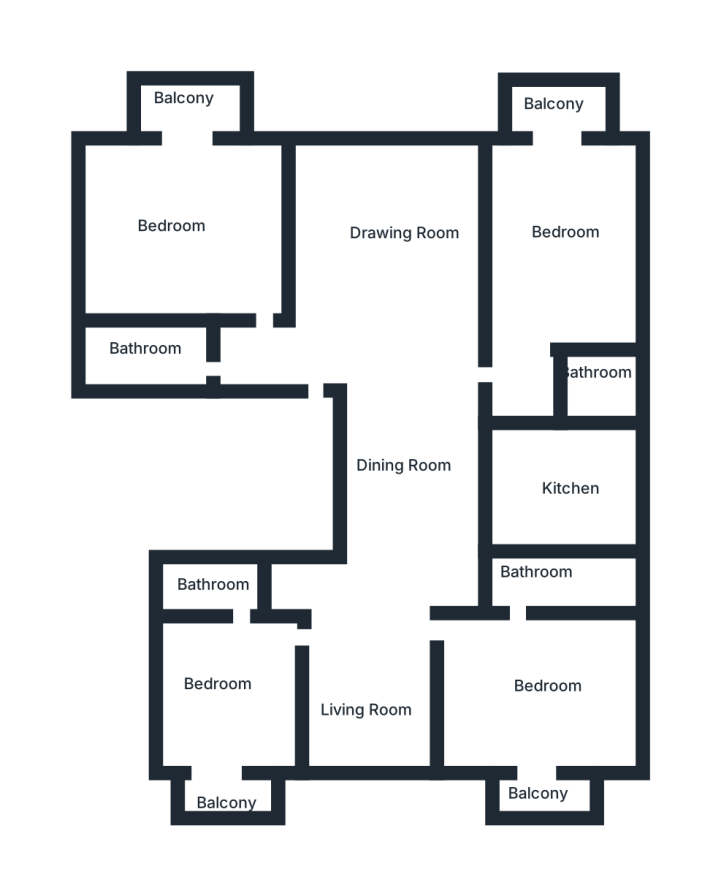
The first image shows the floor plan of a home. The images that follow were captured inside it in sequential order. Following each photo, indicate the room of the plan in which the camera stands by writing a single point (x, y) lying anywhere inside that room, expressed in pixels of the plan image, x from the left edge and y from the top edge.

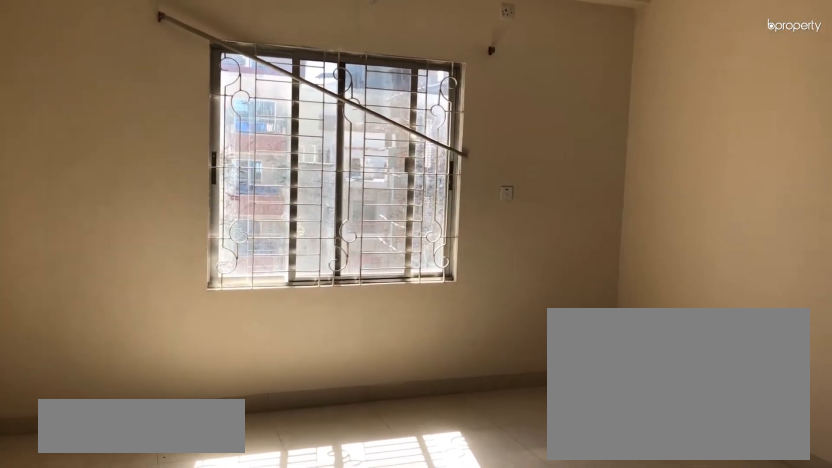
(408, 348)
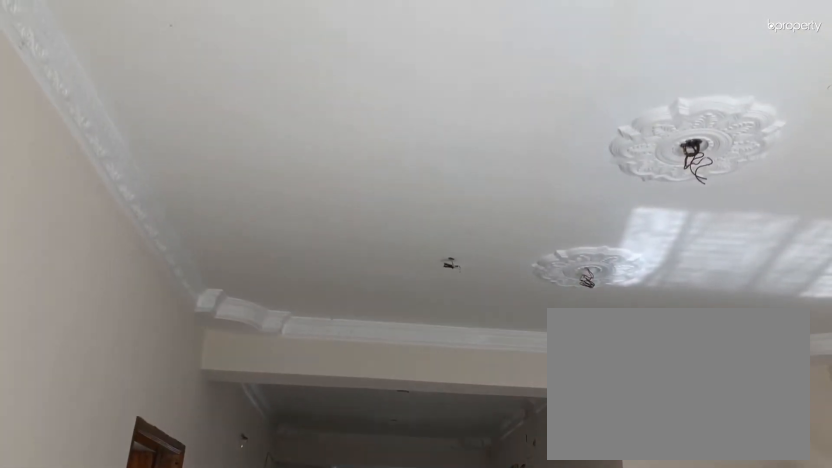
(384, 615)
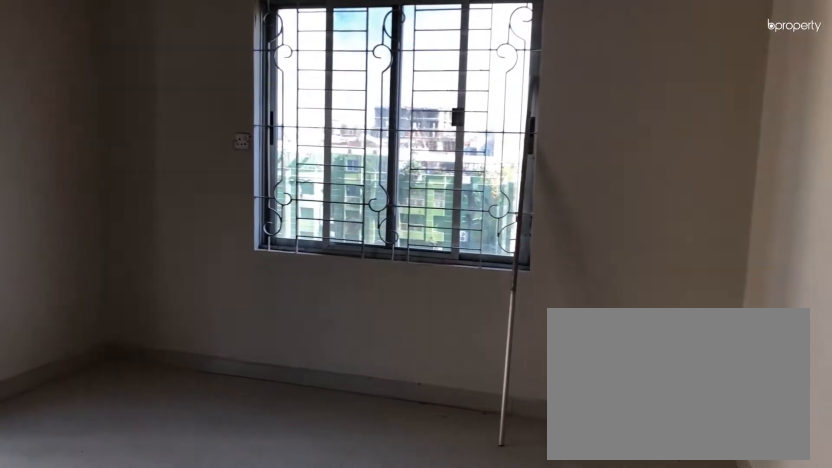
(234, 700)
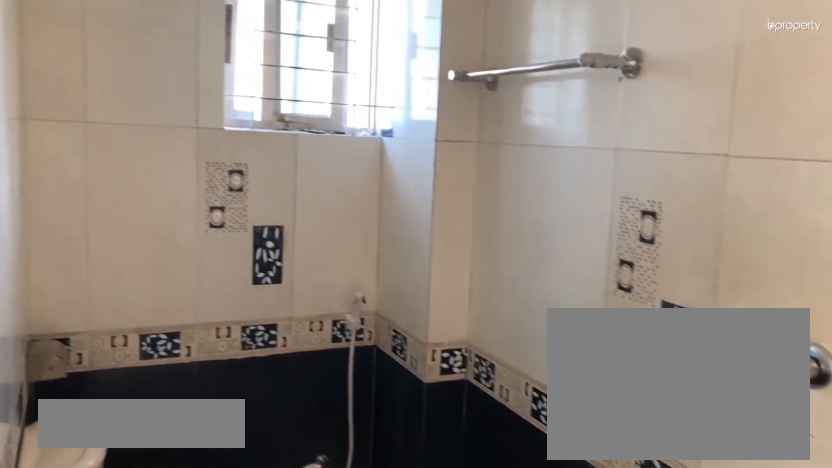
(214, 584)
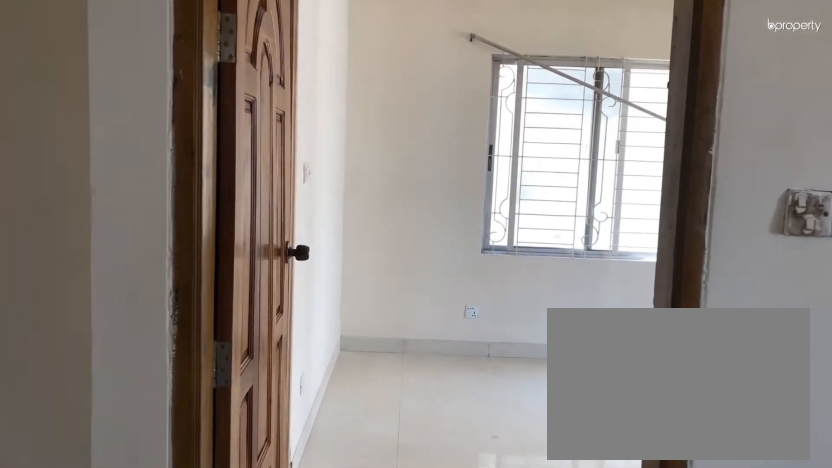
(432, 634)
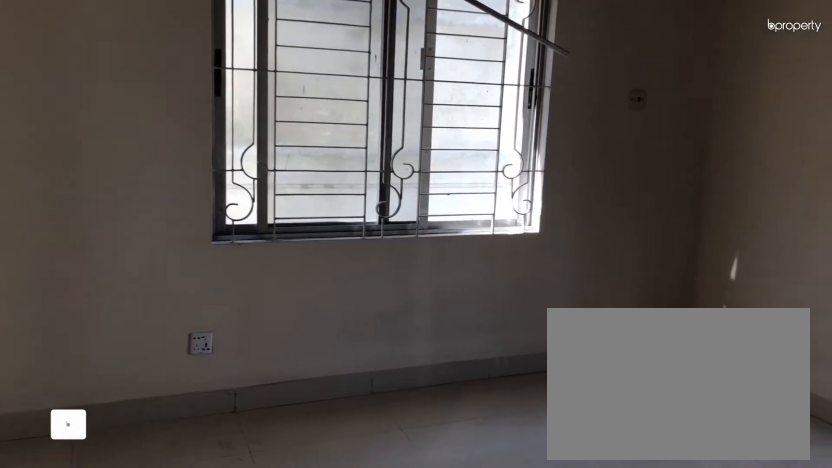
(536, 677)
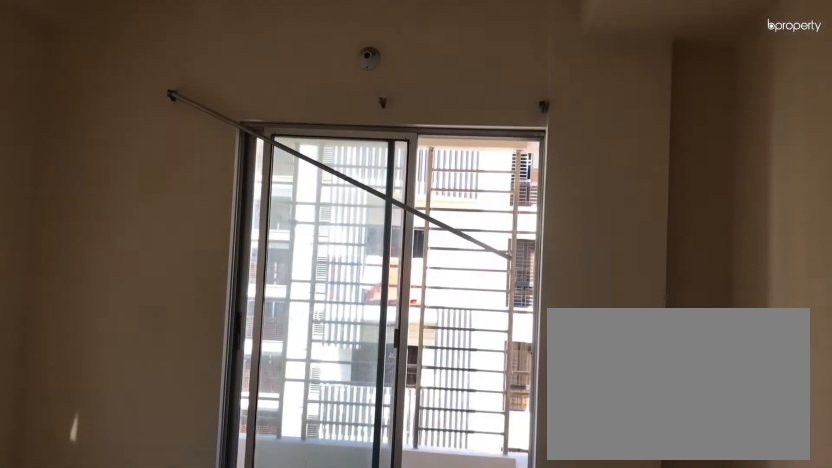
(536, 677)
